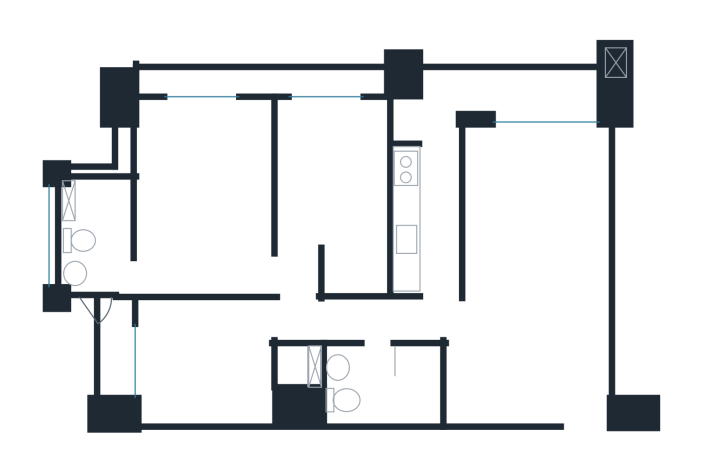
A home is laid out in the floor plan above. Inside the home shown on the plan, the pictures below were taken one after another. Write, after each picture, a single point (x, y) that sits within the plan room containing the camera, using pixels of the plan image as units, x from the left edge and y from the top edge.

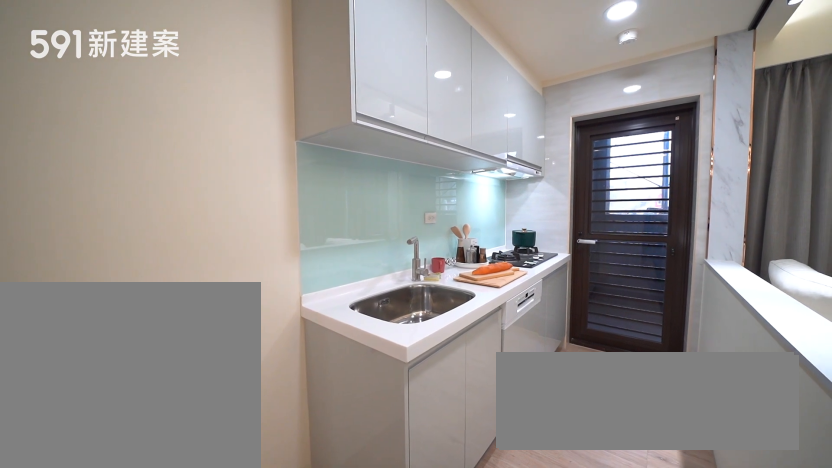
(428, 217)
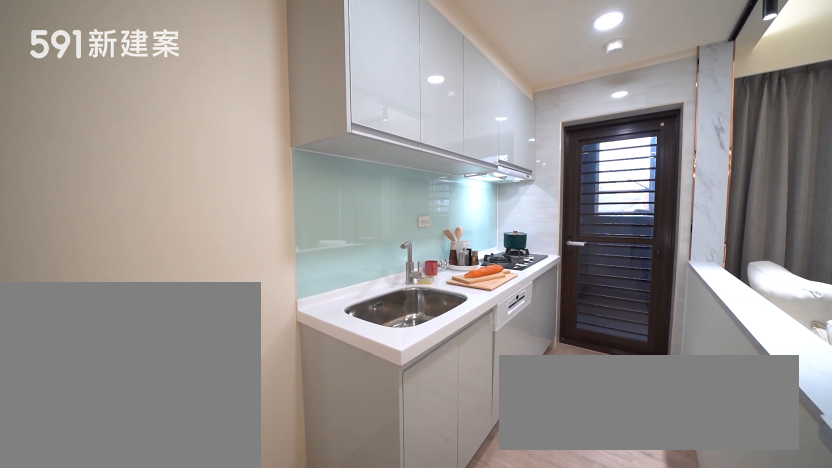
(428, 217)
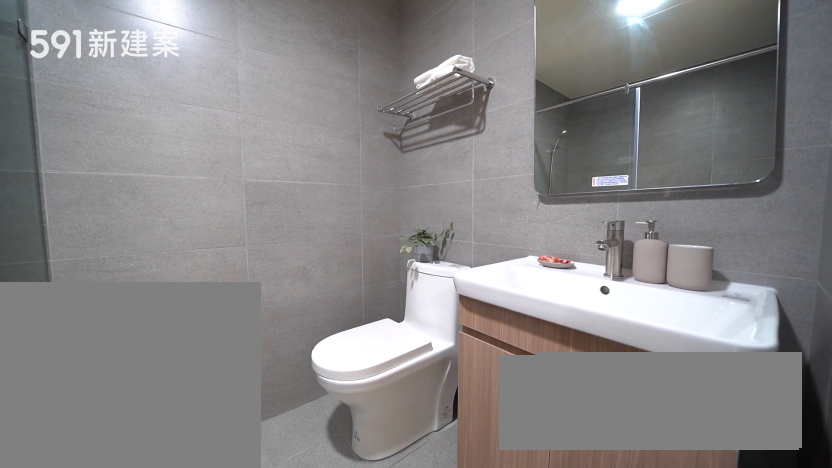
(382, 386)
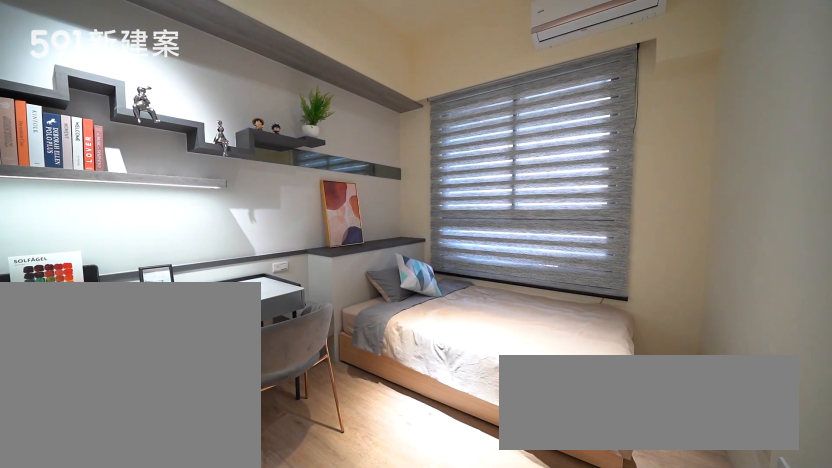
(202, 363)
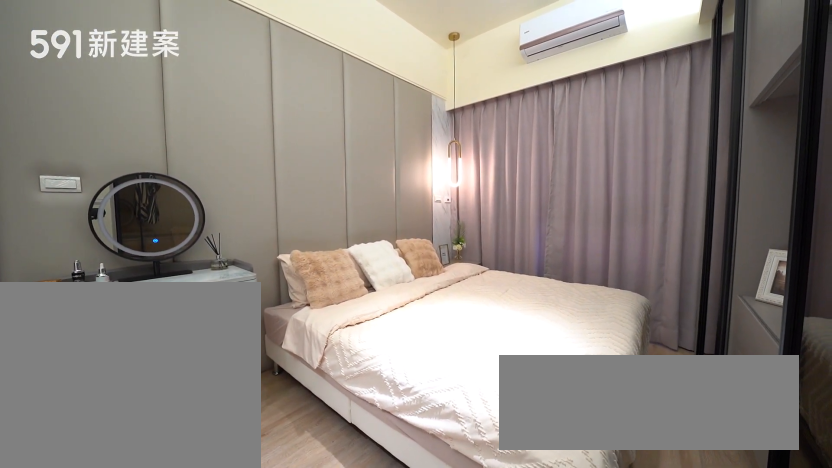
(201, 194)
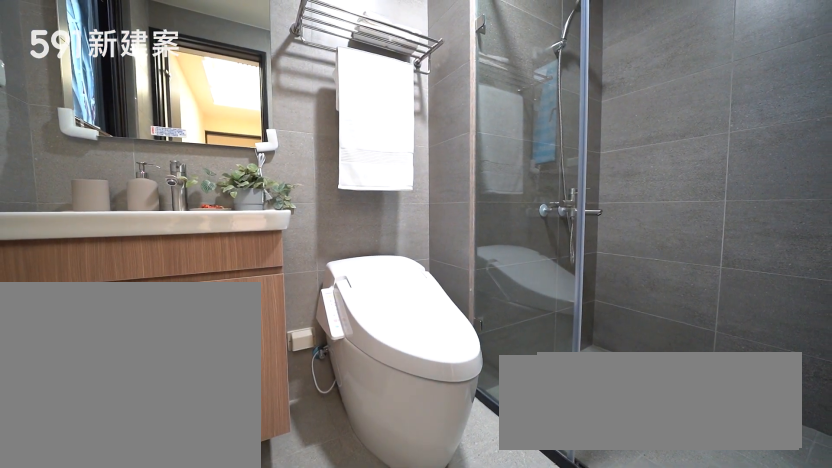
(95, 234)
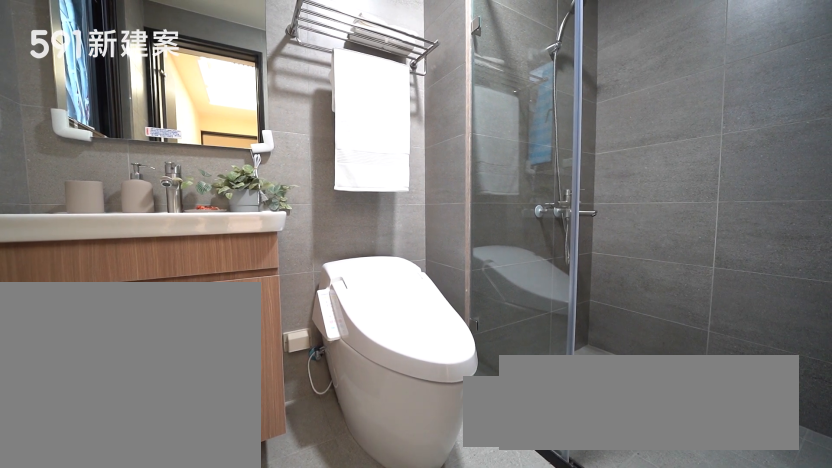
(95, 234)
